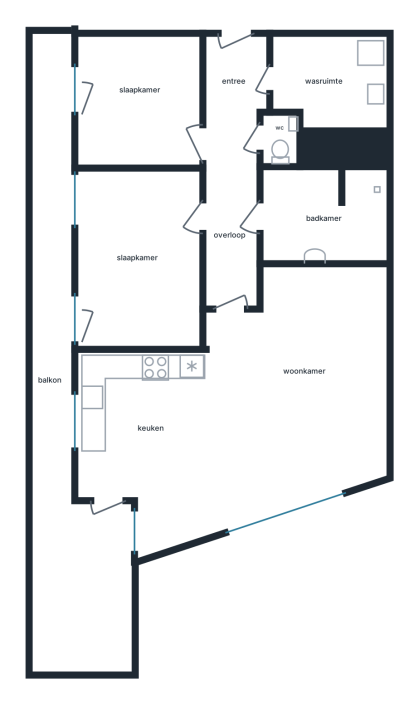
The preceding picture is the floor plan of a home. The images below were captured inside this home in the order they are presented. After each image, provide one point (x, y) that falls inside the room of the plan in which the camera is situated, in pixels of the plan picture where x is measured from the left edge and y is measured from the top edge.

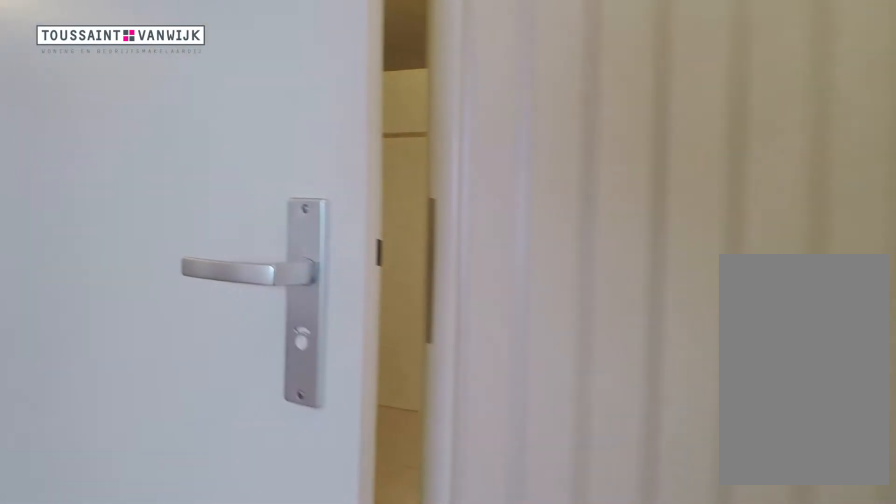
(232, 167)
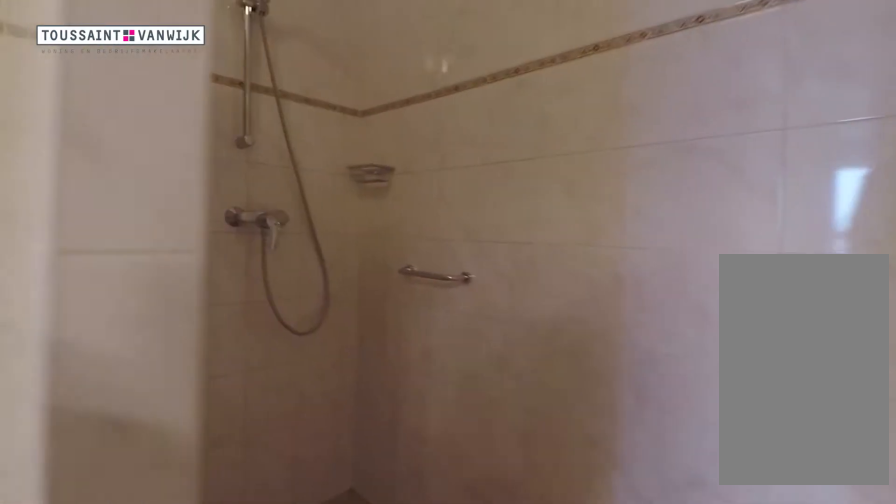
(323, 216)
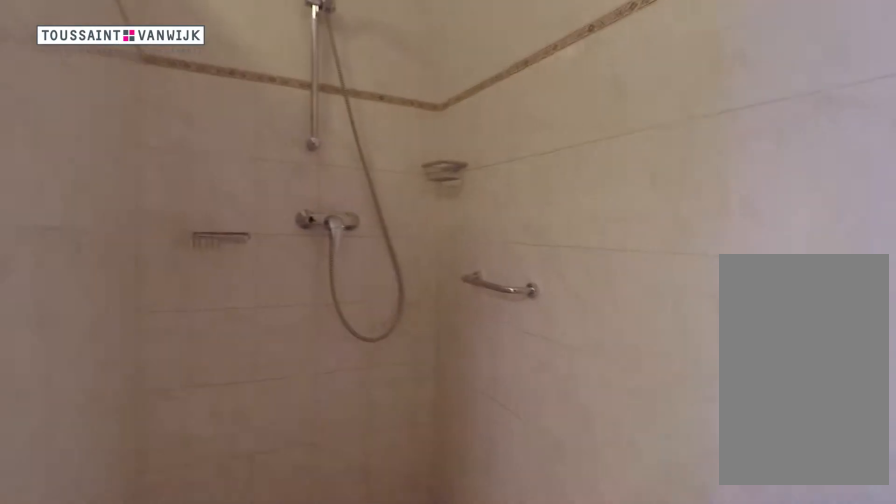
(323, 216)
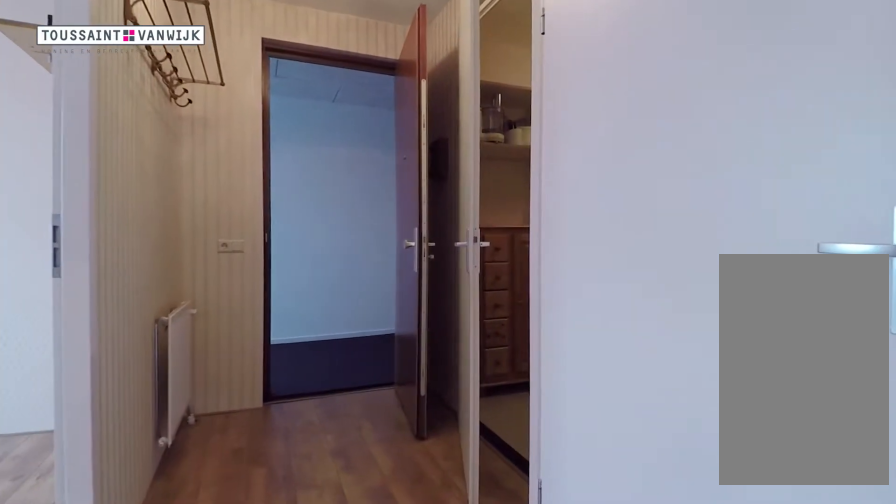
(232, 166)
